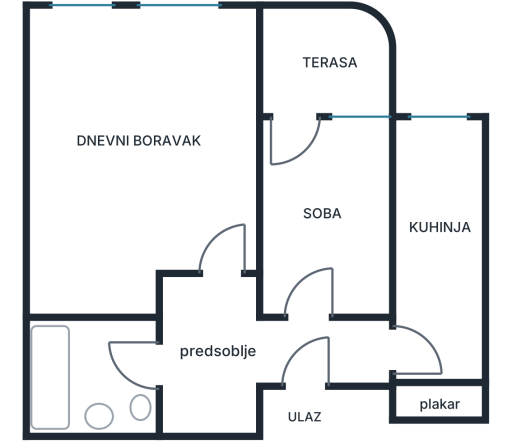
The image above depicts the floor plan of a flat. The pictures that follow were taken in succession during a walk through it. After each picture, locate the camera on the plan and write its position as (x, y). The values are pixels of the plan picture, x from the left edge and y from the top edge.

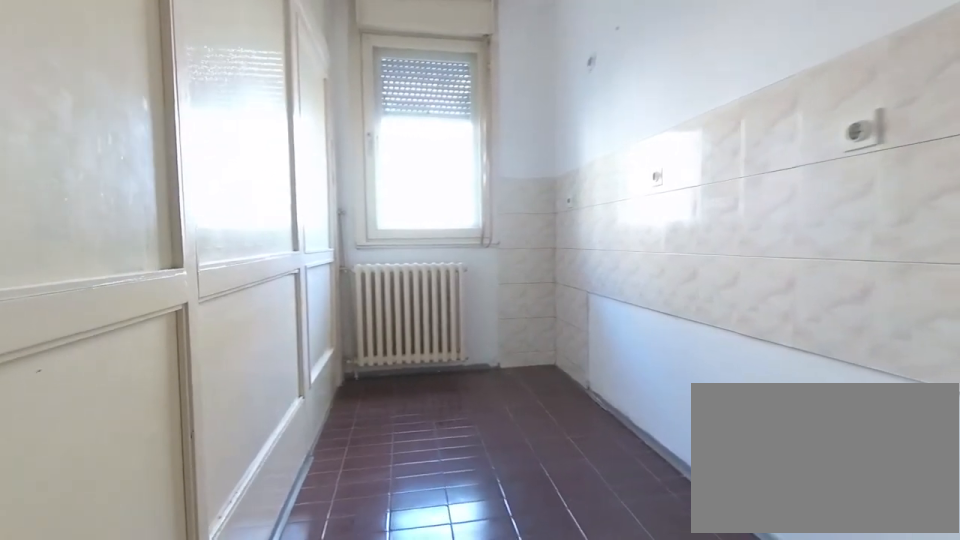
(437, 320)
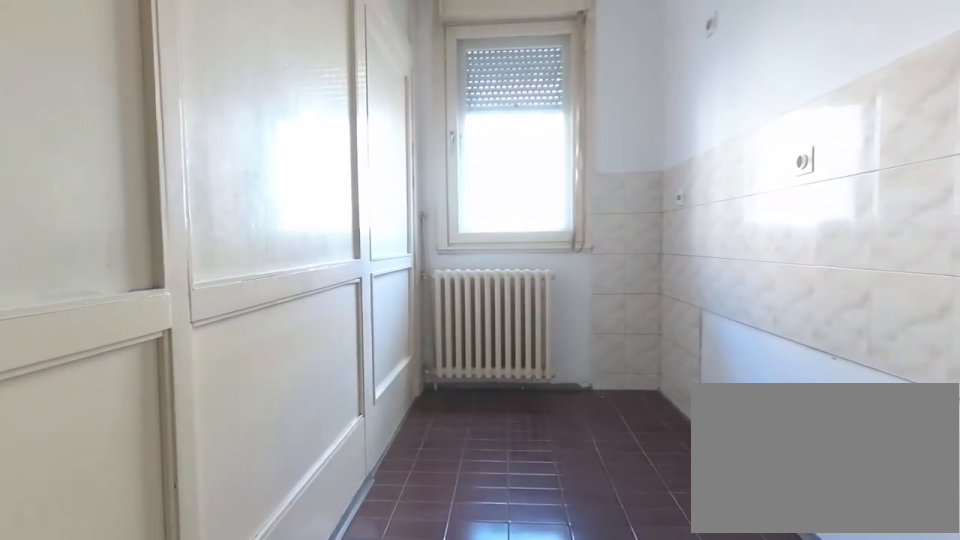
(437, 301)
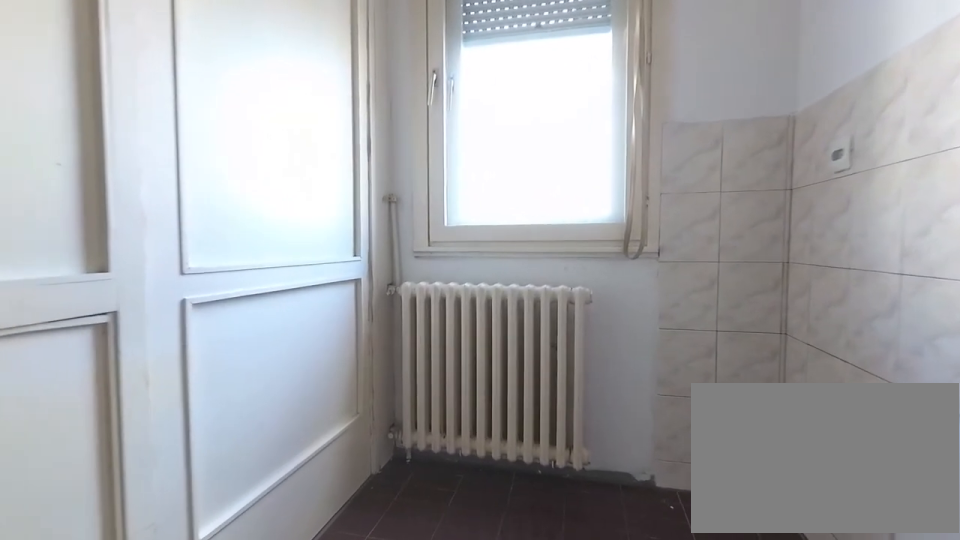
(437, 236)
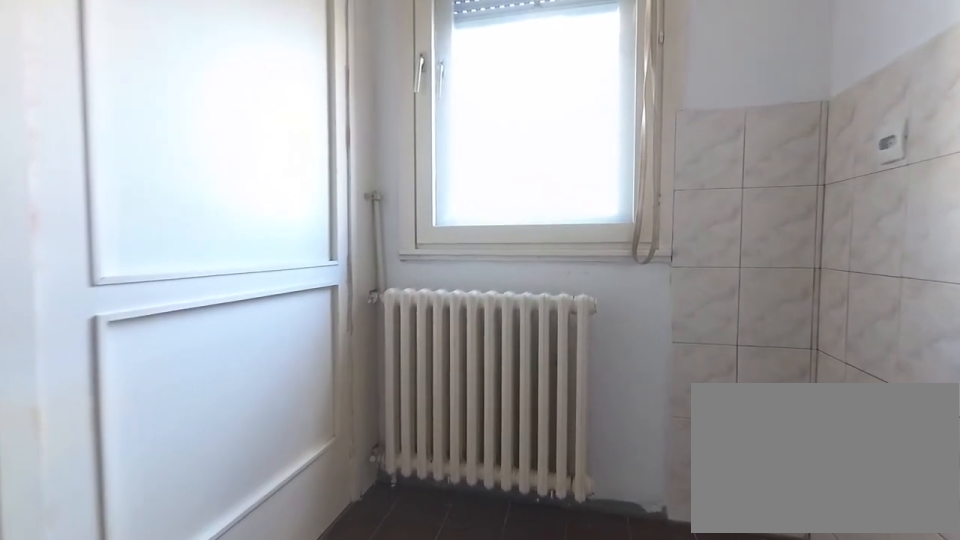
(436, 227)
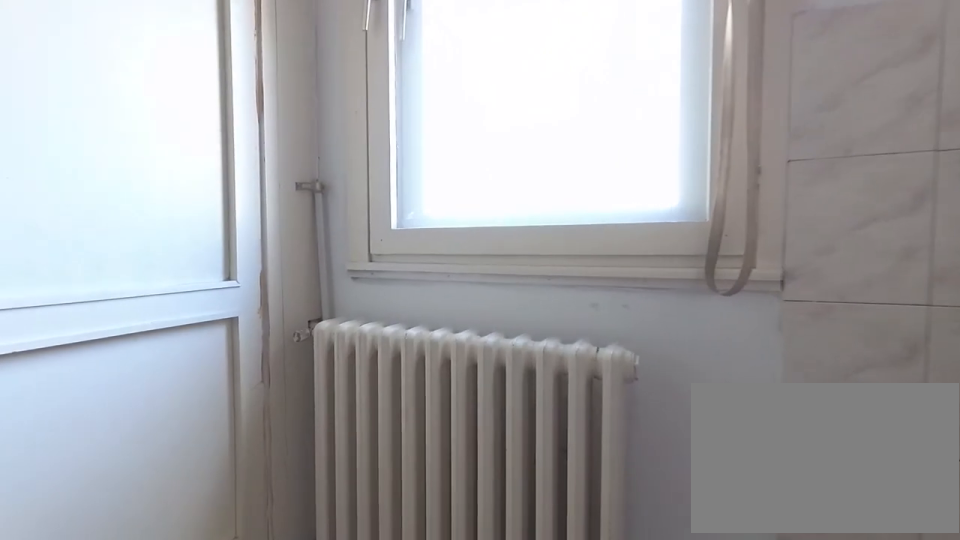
(437, 190)
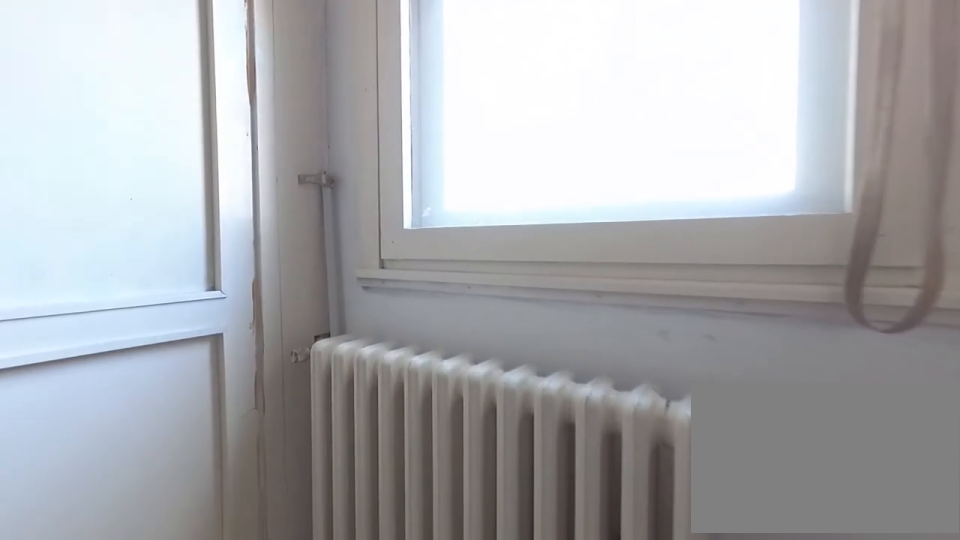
(437, 172)
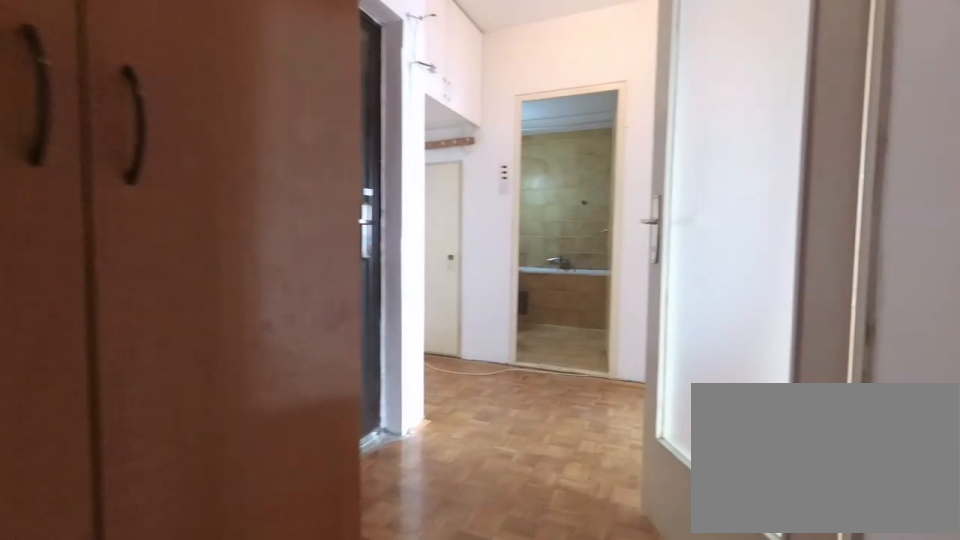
(440, 344)
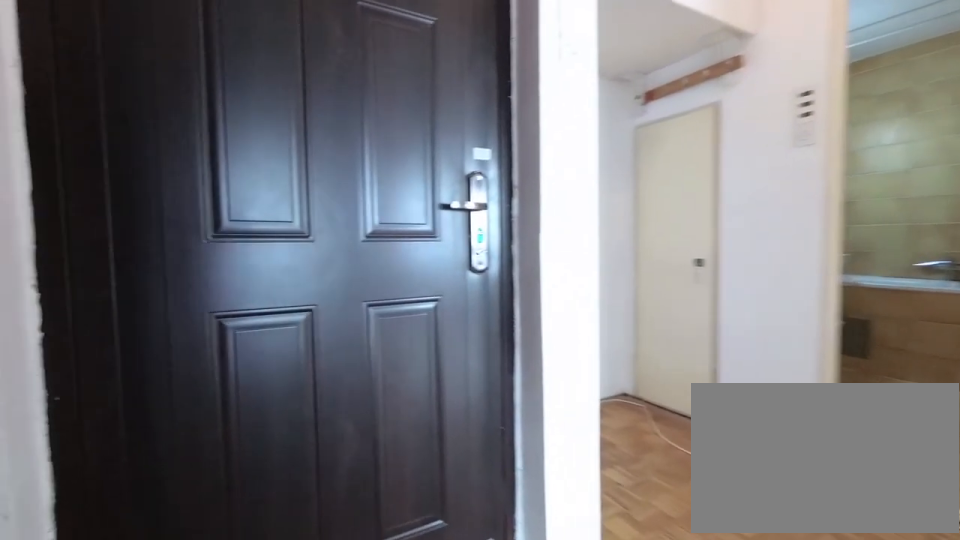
(331, 344)
